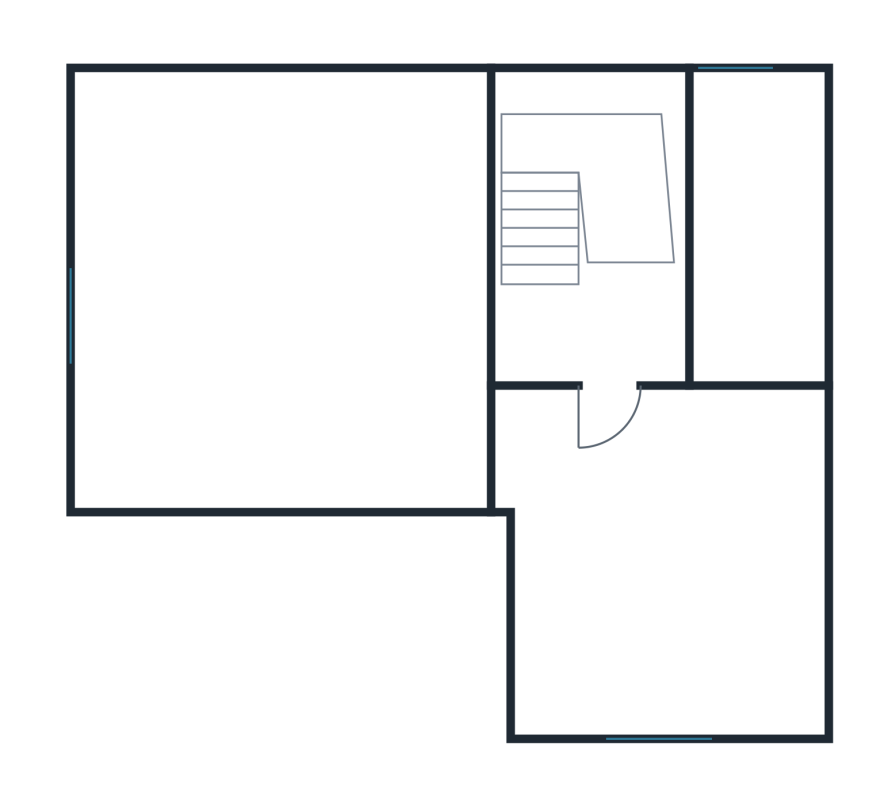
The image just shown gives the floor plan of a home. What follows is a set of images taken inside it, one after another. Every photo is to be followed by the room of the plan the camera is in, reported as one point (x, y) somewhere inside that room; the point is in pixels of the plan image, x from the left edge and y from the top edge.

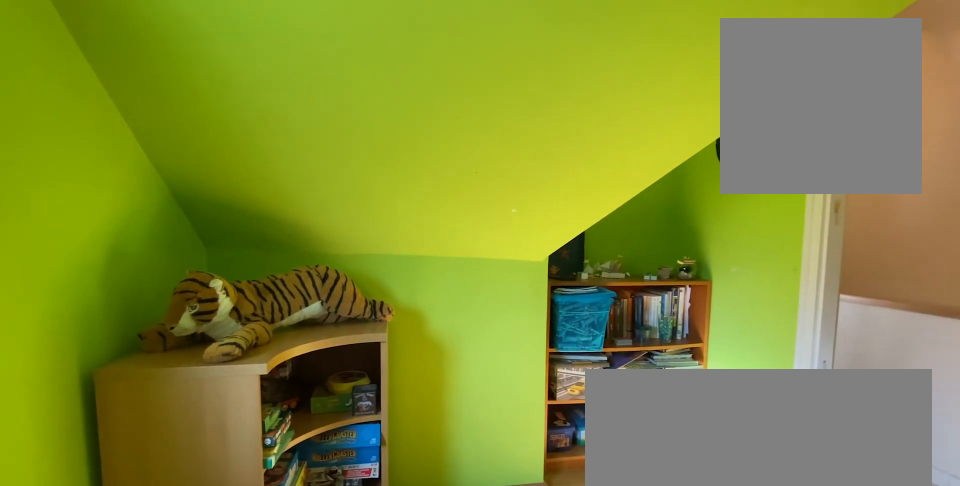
(643, 595)
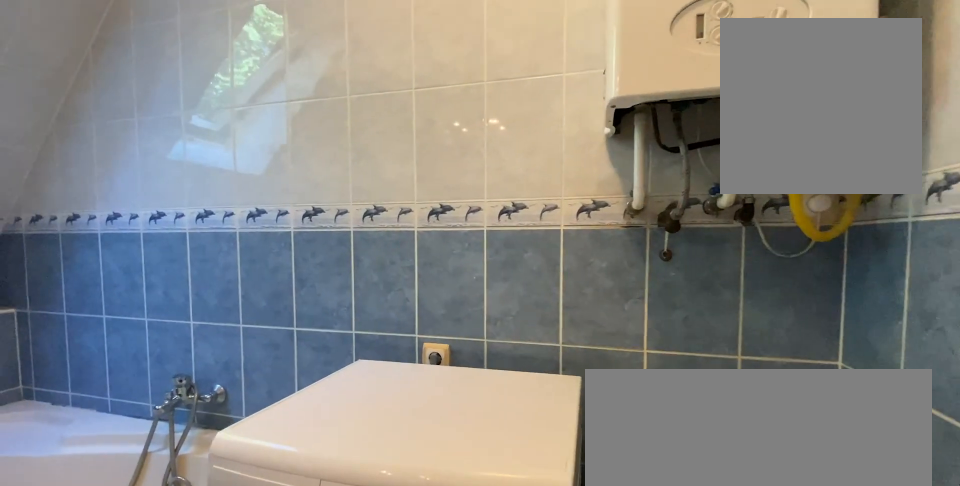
(740, 245)
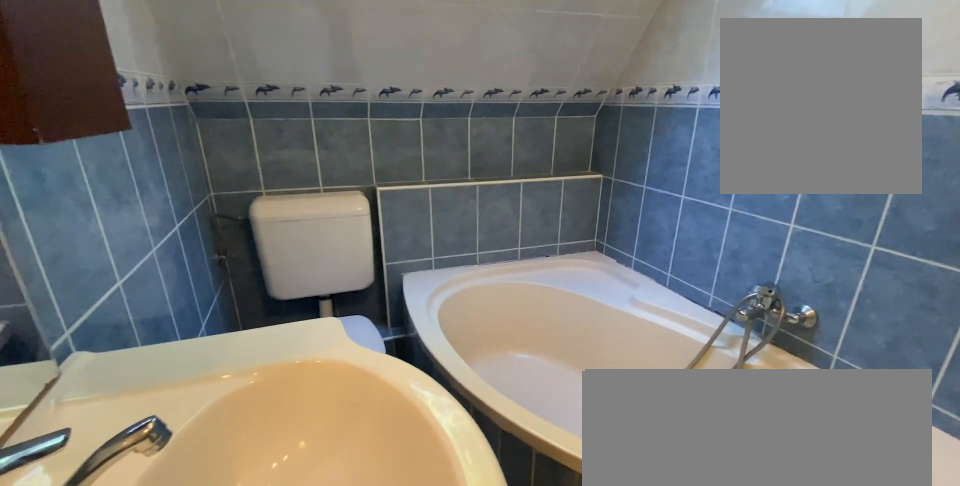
(740, 245)
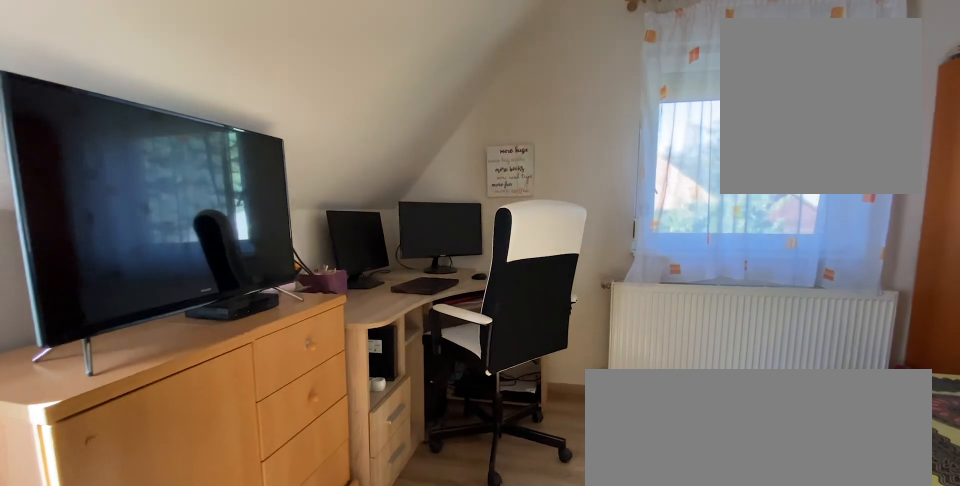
(281, 312)
